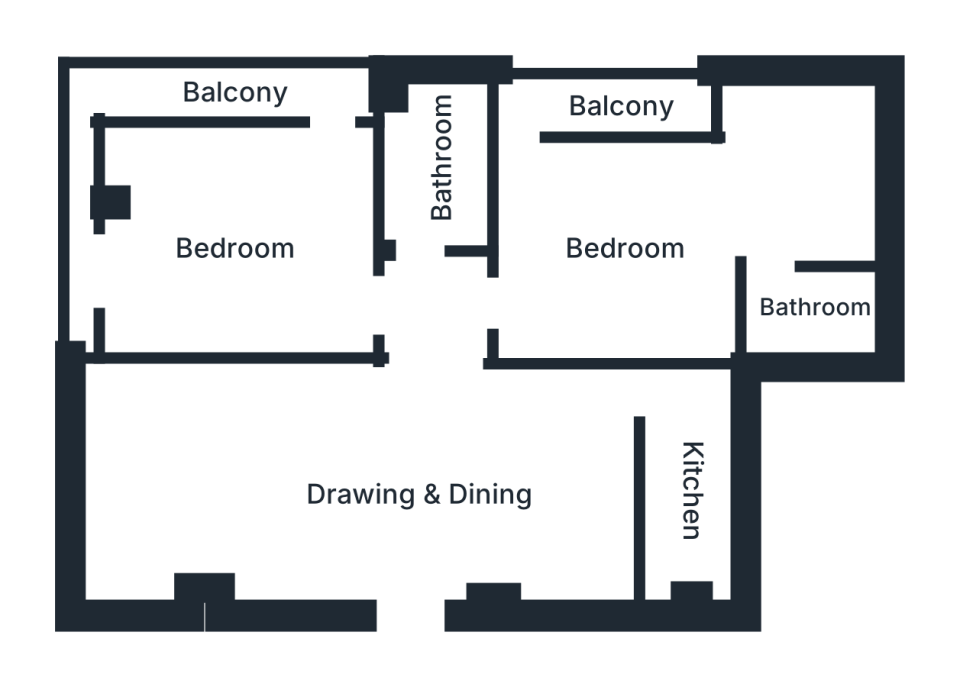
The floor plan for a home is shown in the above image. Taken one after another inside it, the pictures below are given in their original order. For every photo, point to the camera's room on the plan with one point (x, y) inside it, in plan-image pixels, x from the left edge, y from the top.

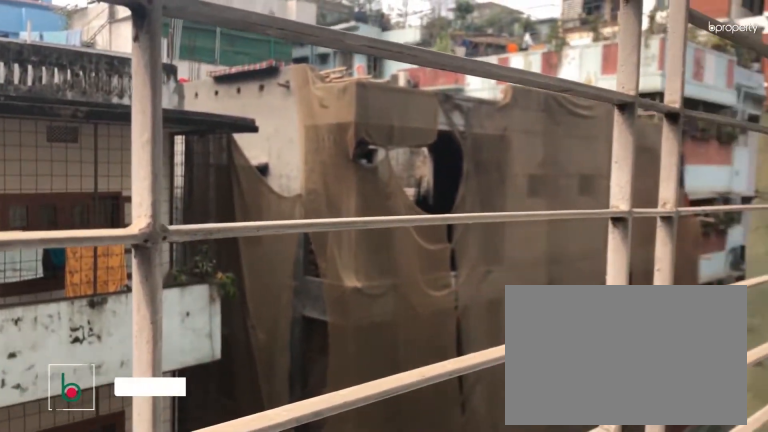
(619, 103)
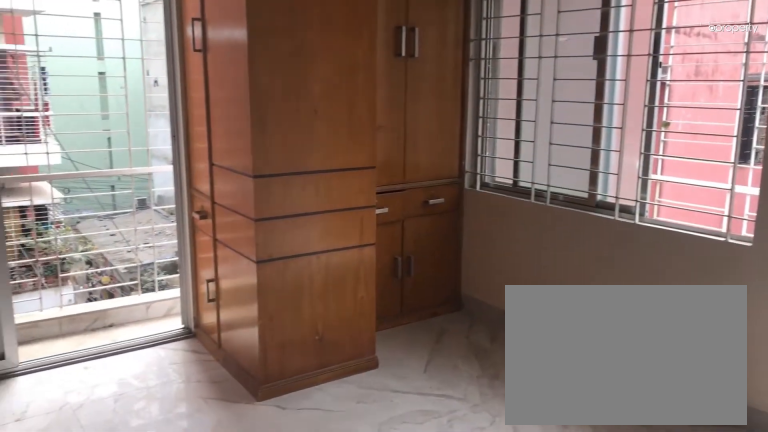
(234, 251)
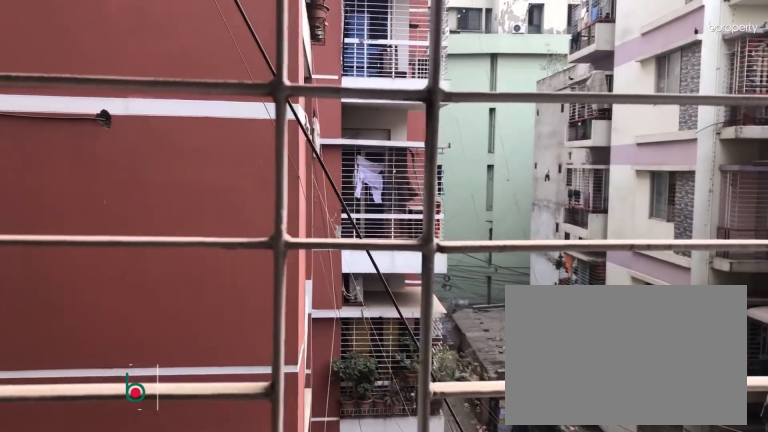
(232, 97)
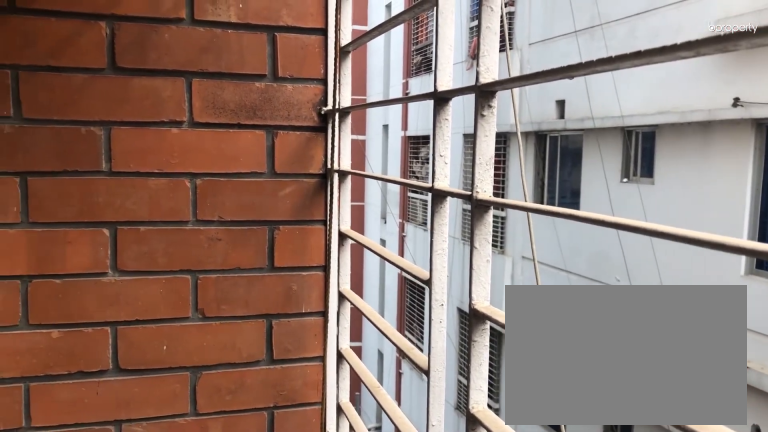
(229, 95)
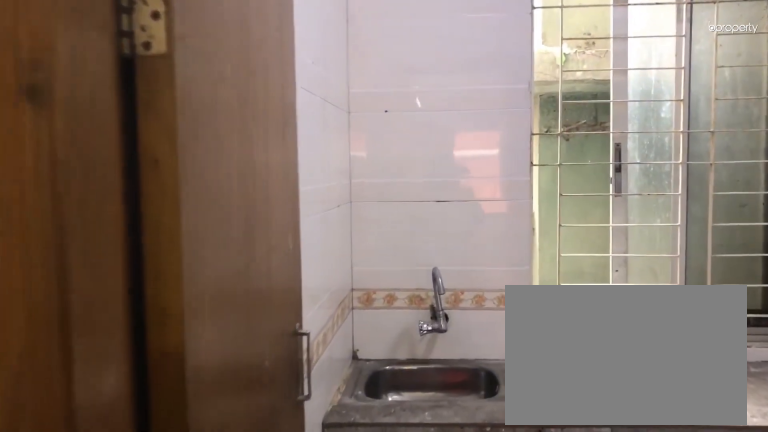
(694, 497)
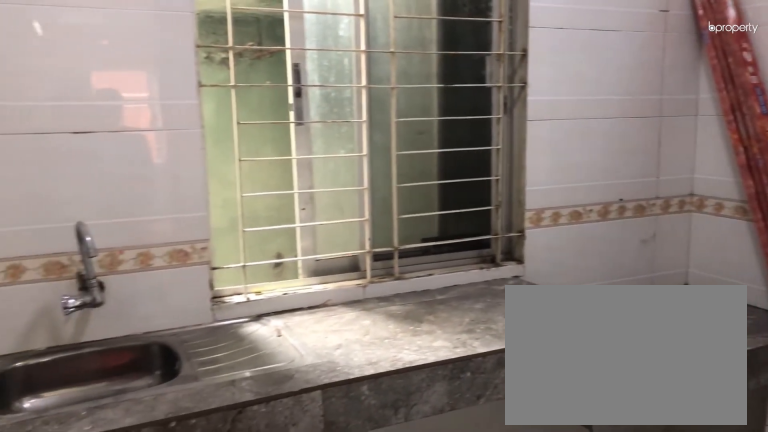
(694, 497)
